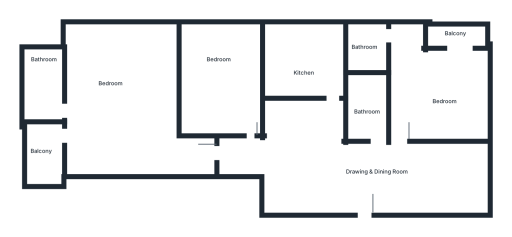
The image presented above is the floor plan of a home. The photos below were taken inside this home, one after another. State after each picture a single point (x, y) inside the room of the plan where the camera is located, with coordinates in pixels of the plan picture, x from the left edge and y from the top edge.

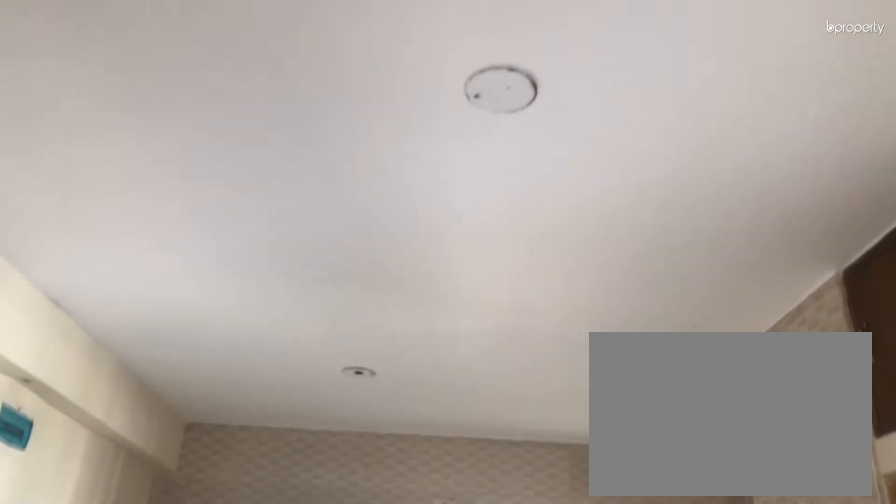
(363, 174)
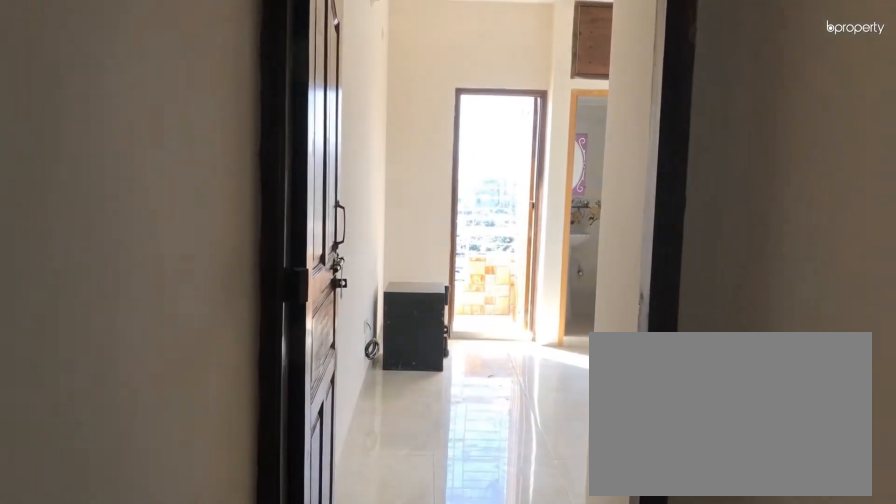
(244, 157)
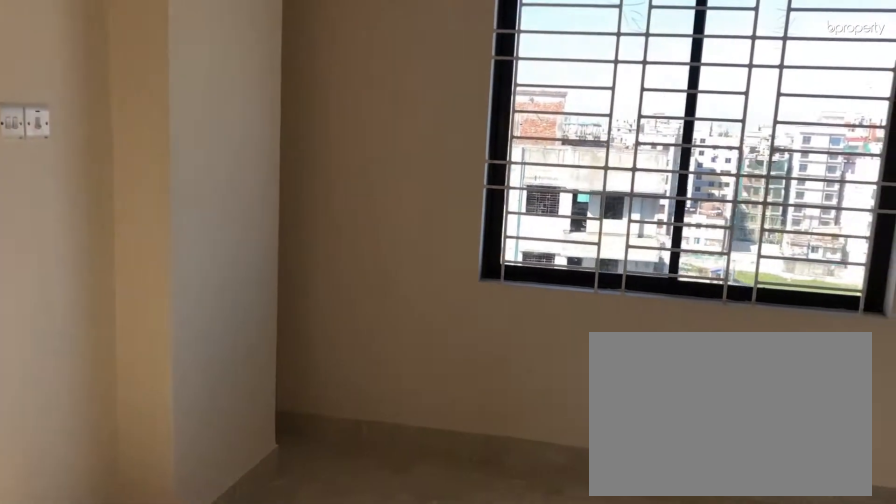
(119, 106)
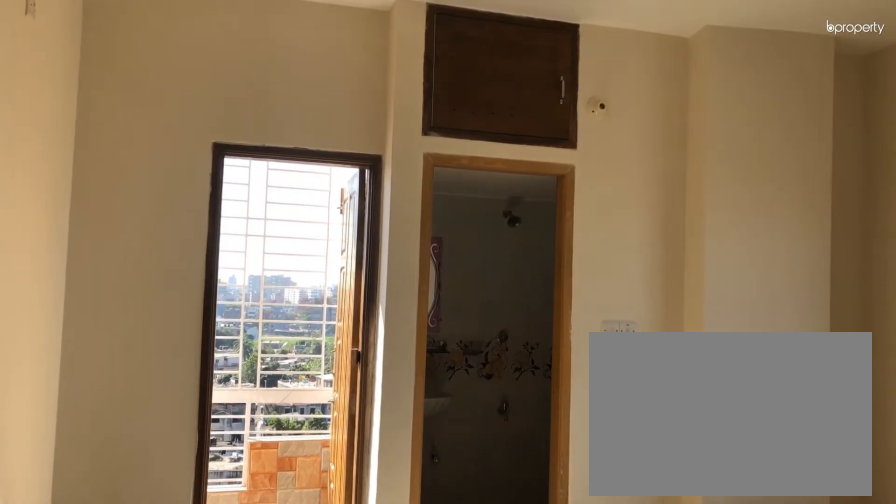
(119, 106)
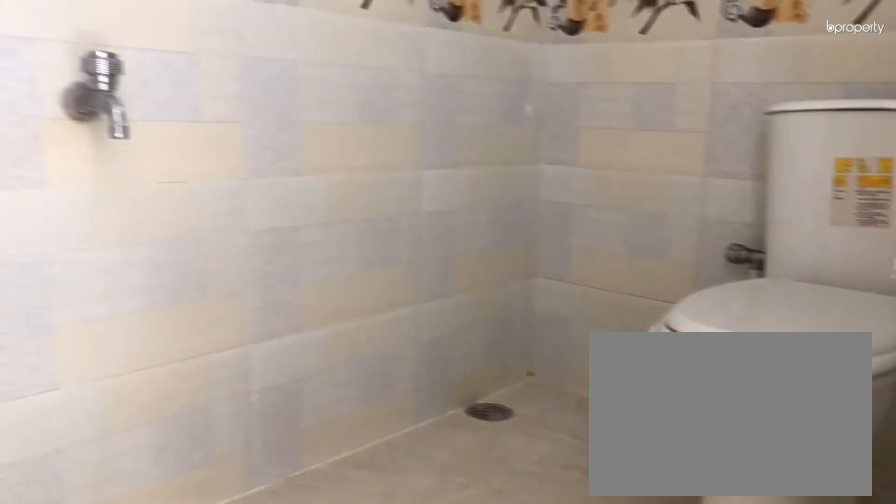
(41, 85)
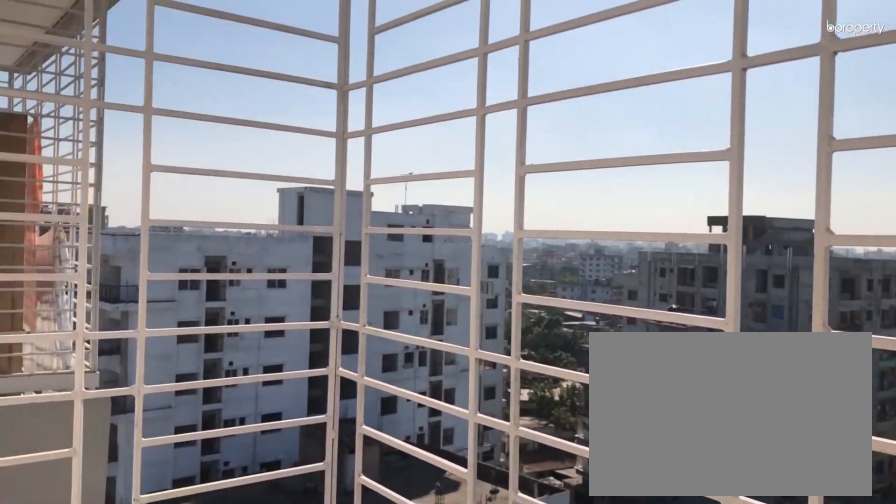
(43, 156)
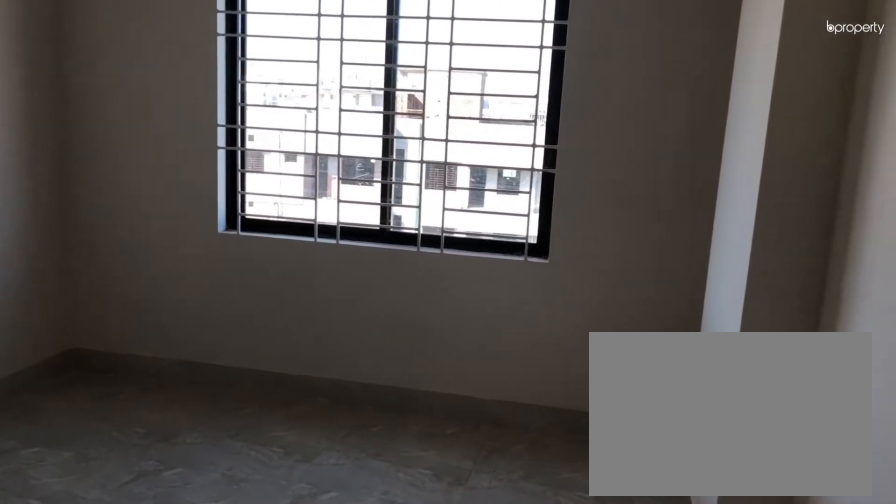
(240, 112)
